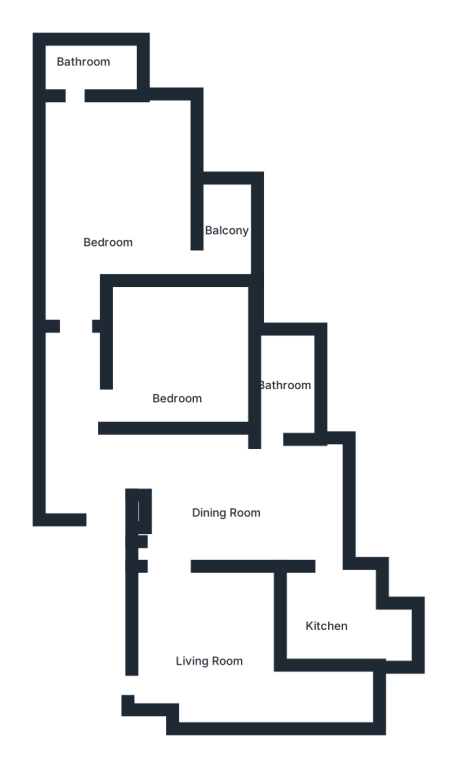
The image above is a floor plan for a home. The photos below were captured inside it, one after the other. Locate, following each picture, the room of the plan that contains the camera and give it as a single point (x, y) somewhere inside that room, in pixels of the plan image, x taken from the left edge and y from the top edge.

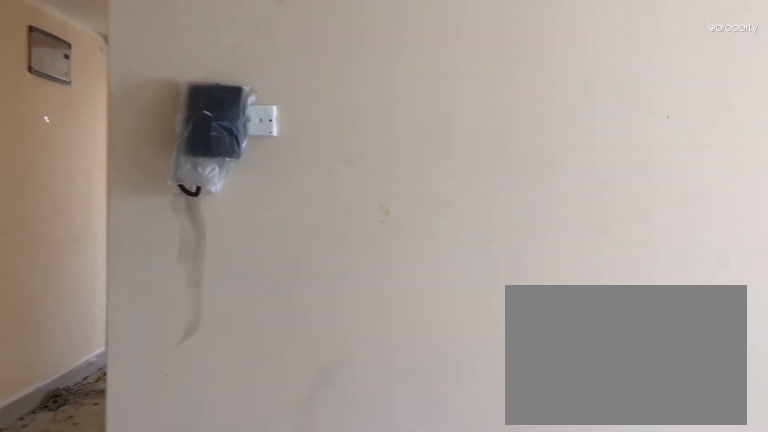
(94, 518)
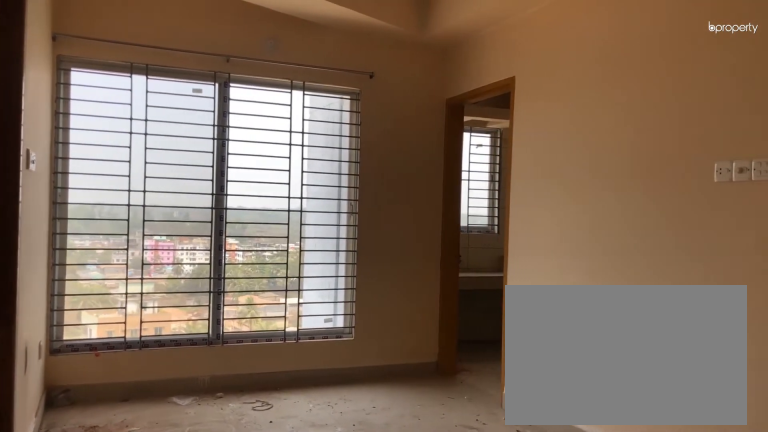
(225, 511)
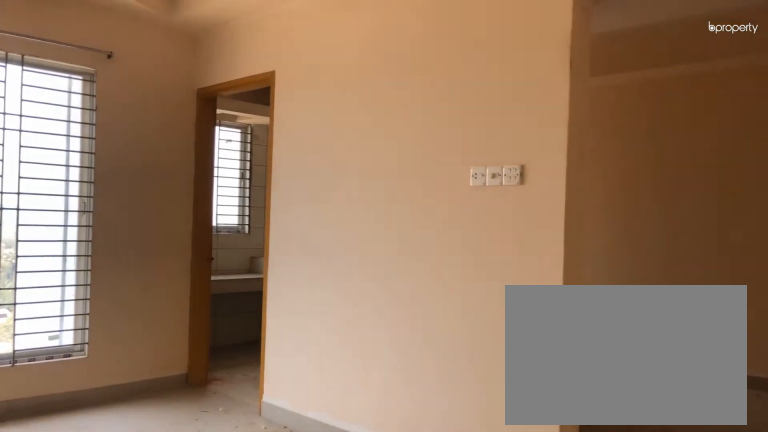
(225, 511)
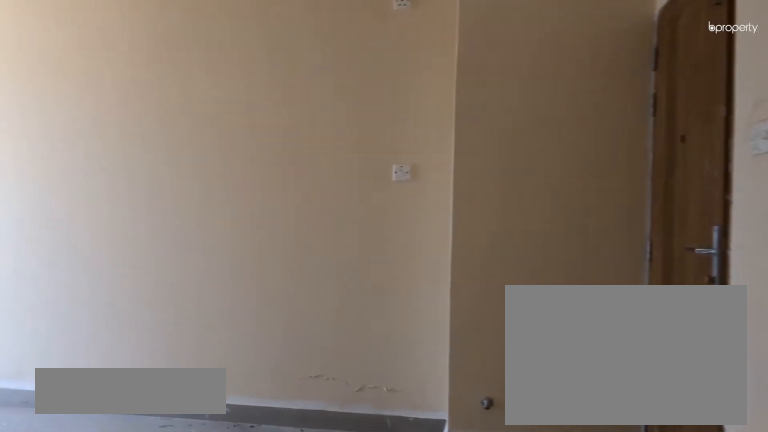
(205, 656)
